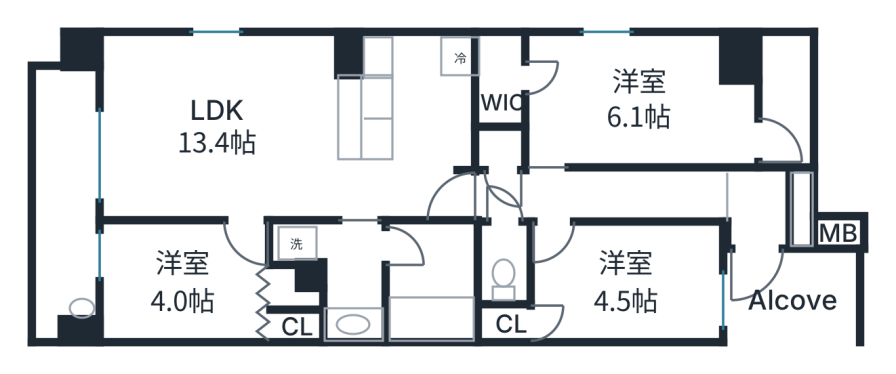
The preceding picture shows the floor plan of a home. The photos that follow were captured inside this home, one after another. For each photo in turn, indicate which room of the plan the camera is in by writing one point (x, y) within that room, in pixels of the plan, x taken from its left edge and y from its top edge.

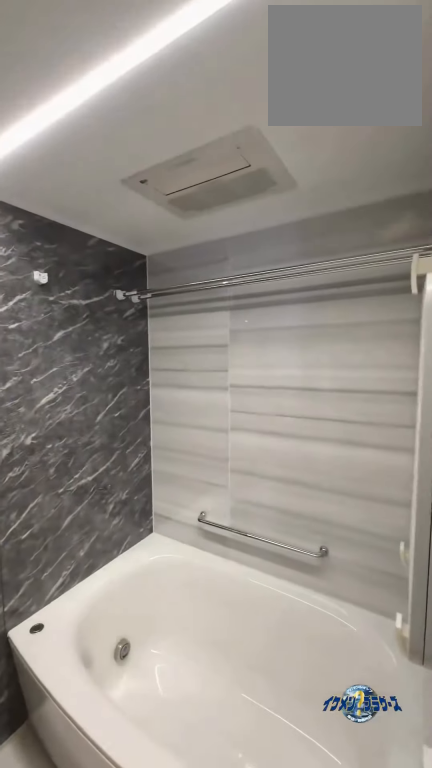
(430, 279)
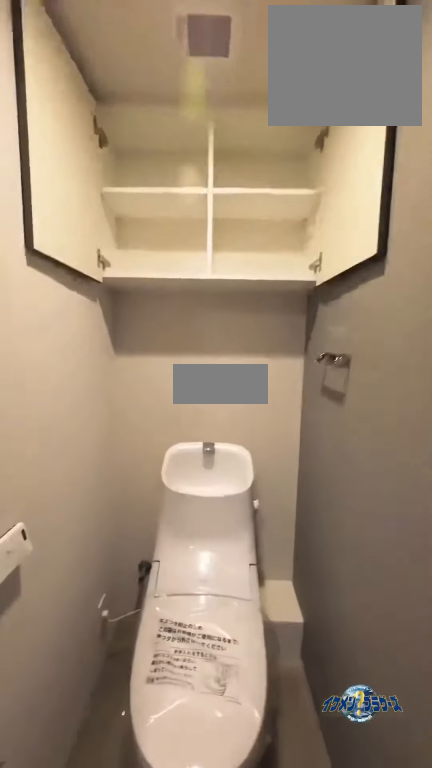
(501, 262)
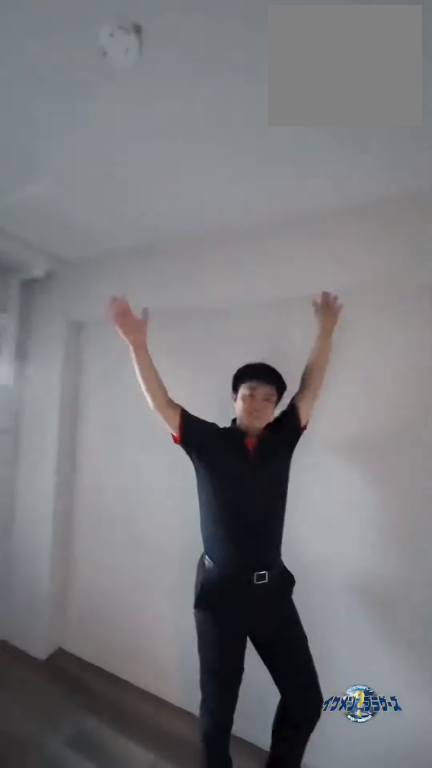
(624, 279)
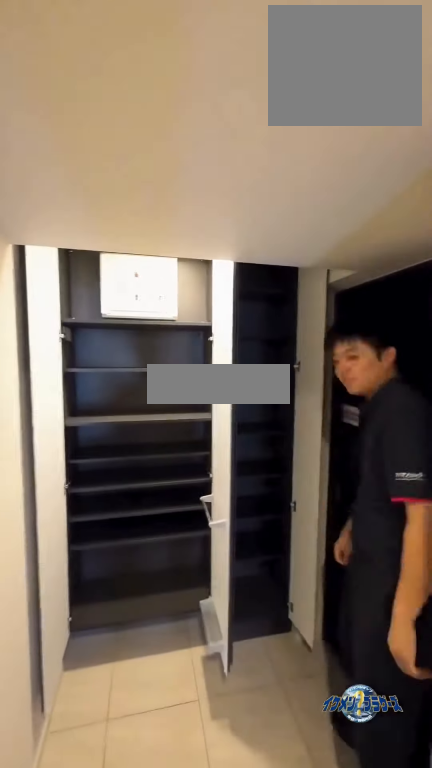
(801, 206)
